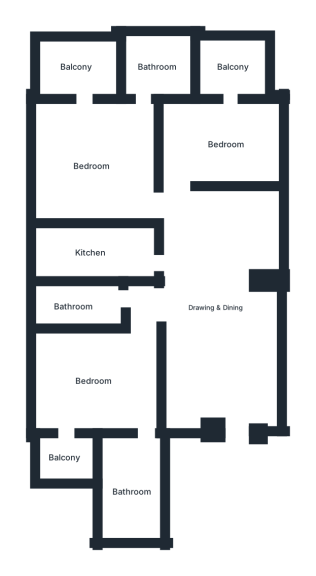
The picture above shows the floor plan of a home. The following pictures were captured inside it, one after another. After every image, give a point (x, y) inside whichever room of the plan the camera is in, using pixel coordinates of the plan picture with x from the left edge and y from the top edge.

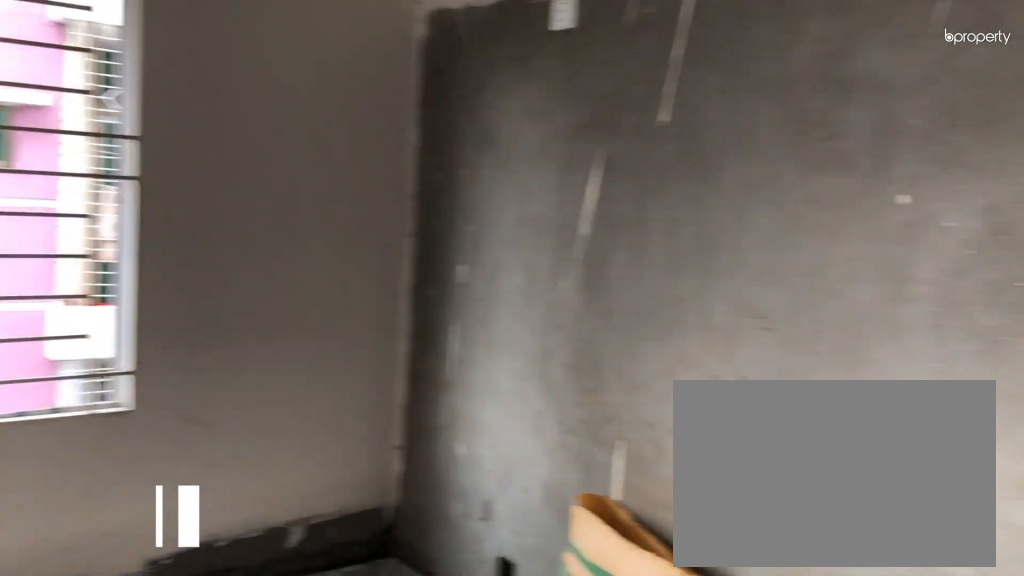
(92, 381)
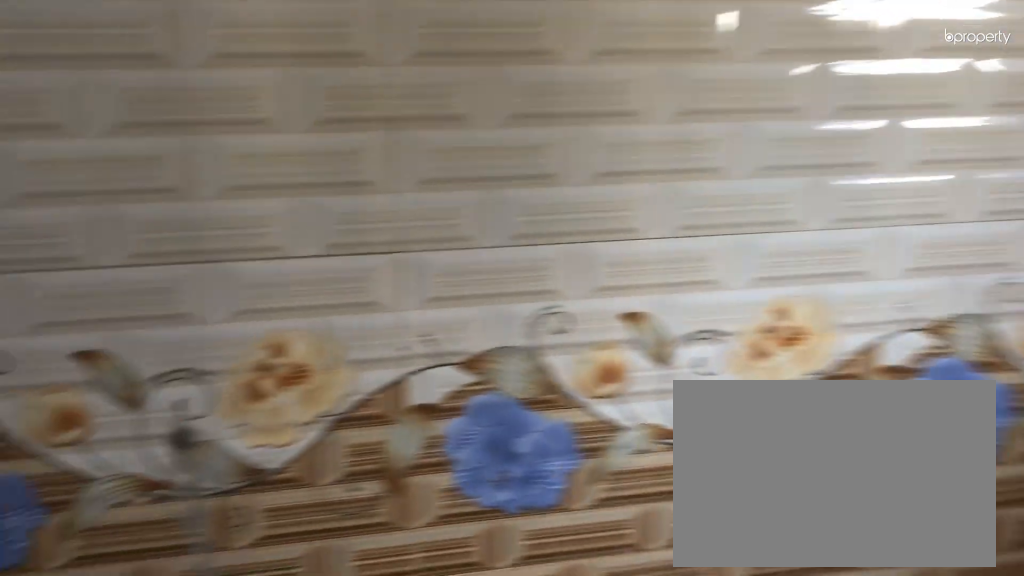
(133, 492)
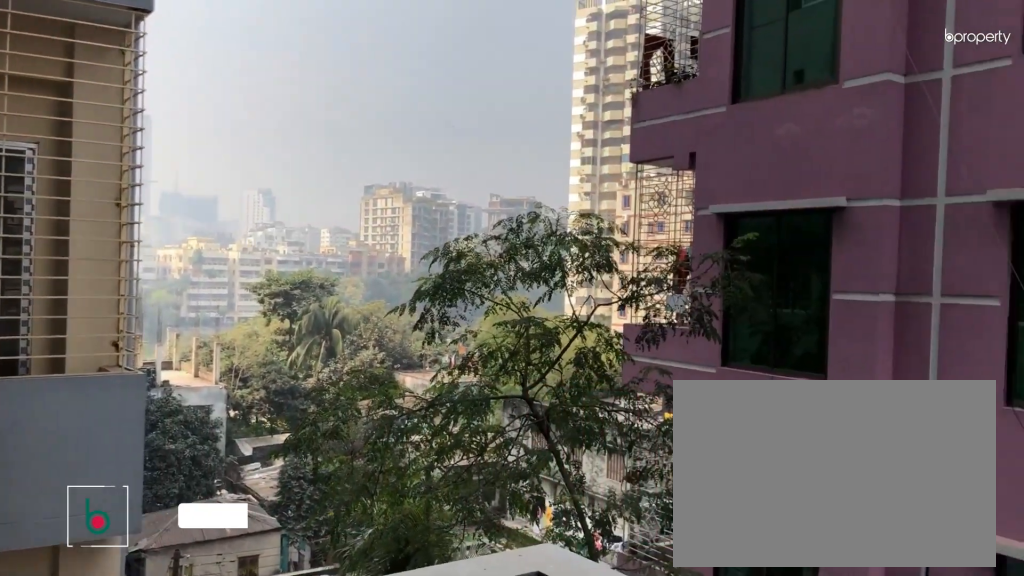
(66, 457)
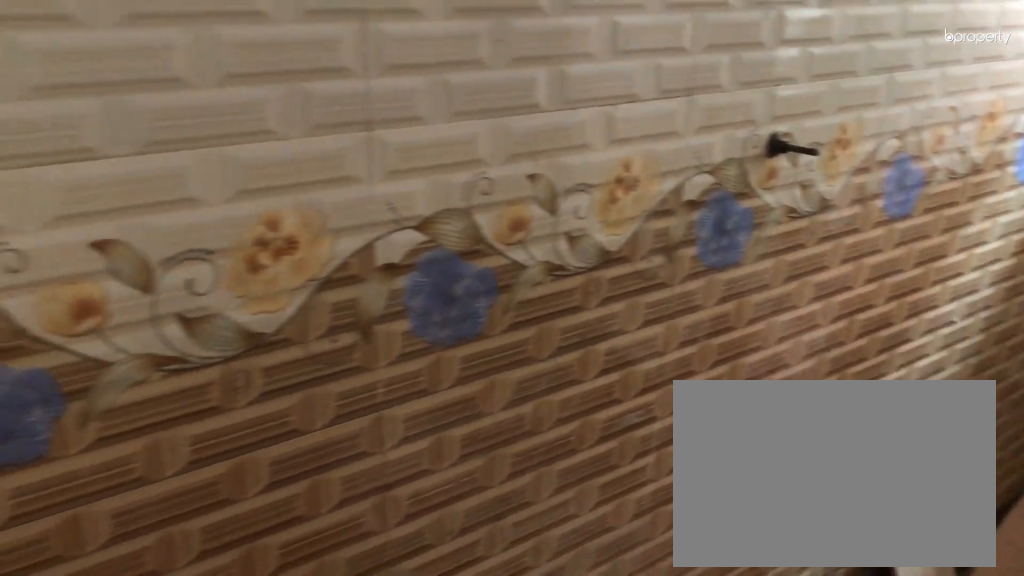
(73, 306)
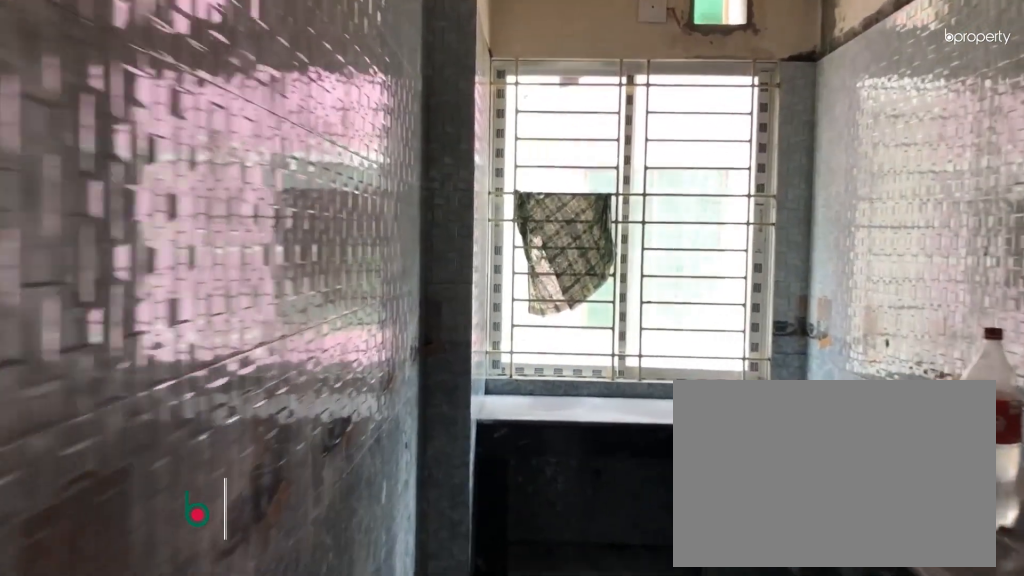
(90, 253)
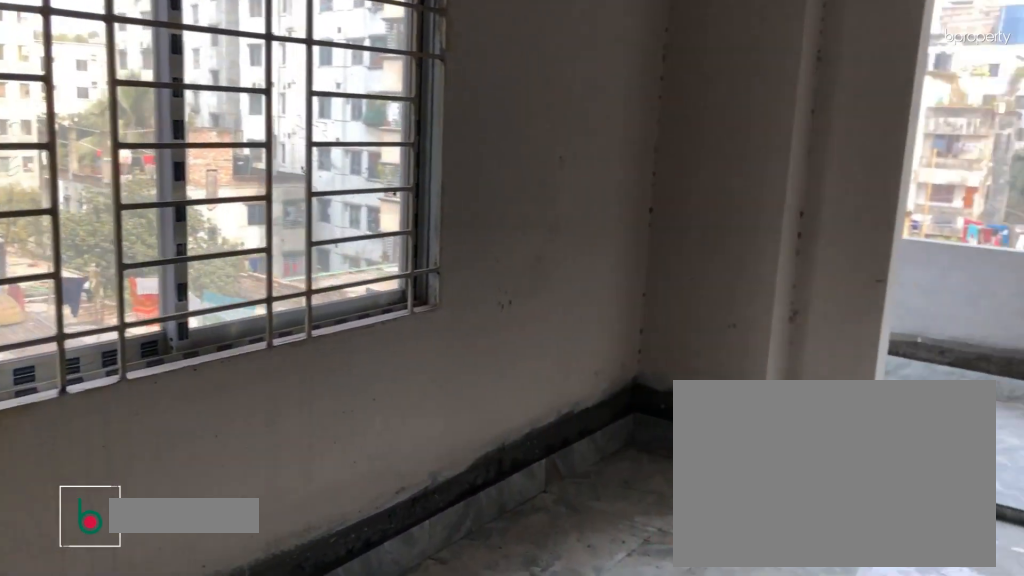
(91, 166)
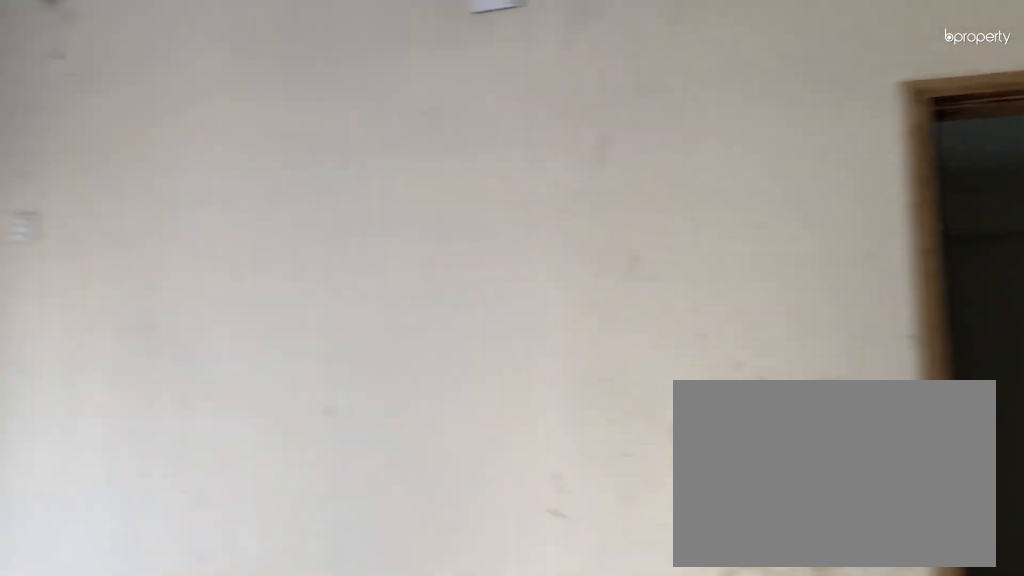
(91, 166)
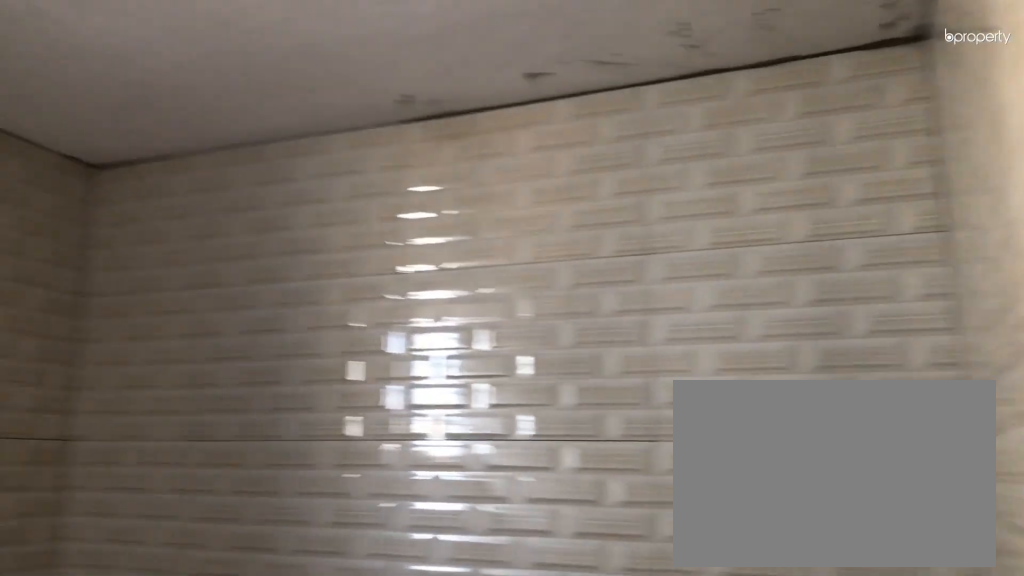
(158, 66)
